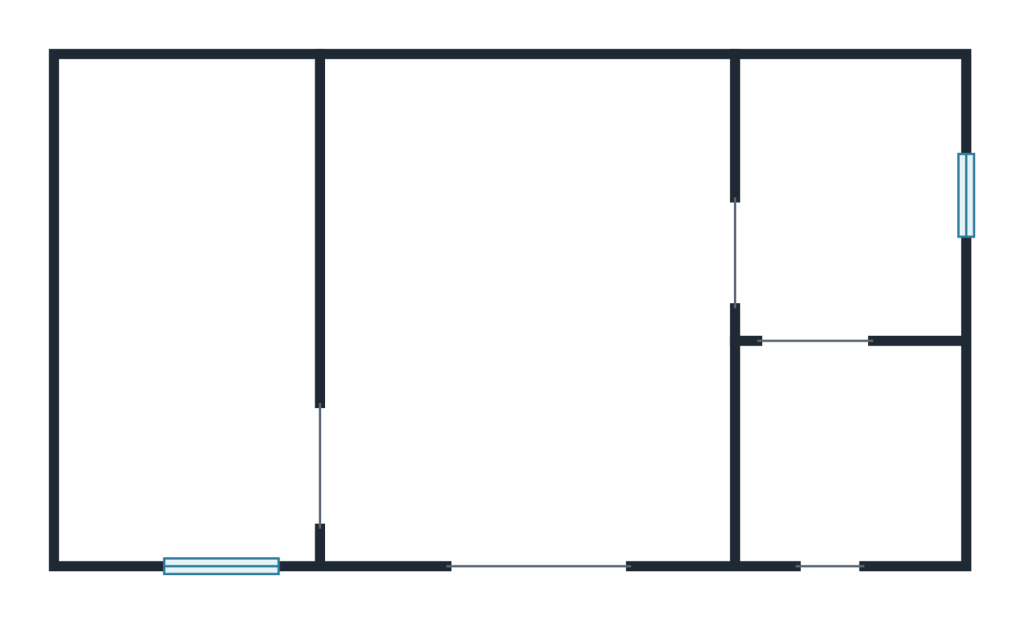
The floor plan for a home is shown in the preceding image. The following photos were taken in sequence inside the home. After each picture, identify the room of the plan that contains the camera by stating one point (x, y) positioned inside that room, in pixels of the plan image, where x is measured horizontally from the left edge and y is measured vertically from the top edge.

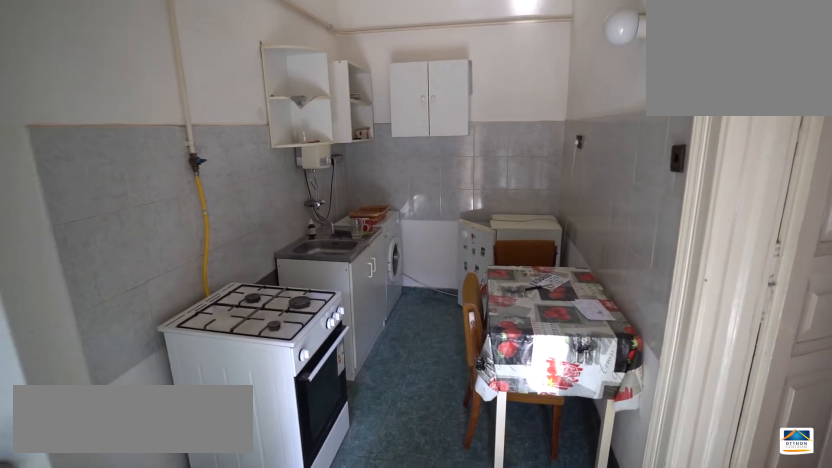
(179, 391)
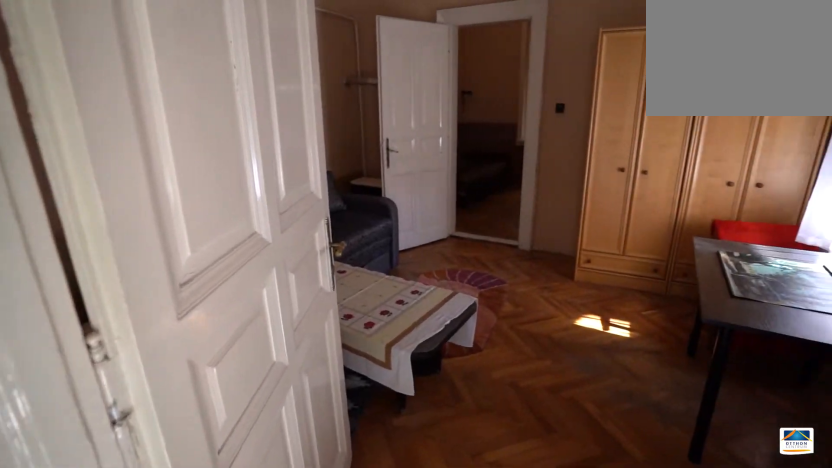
(178, 392)
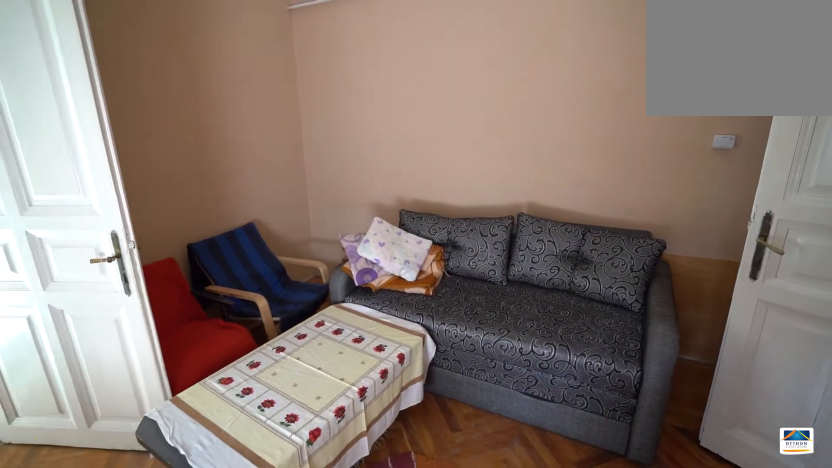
(525, 311)
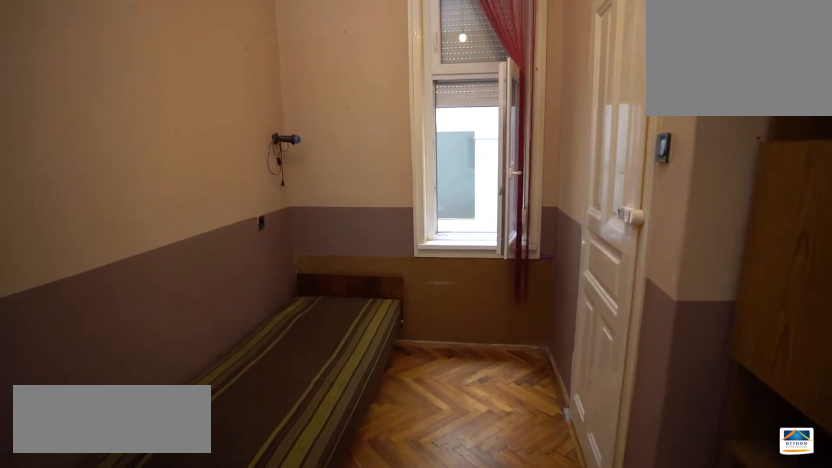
(846, 200)
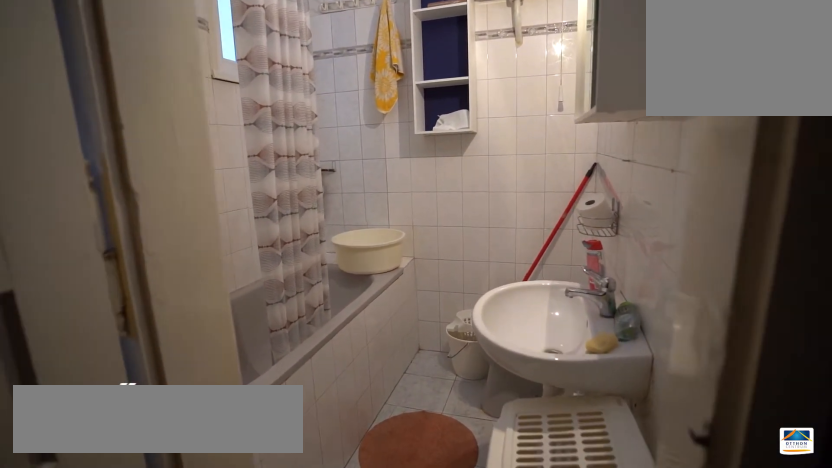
(846, 462)
